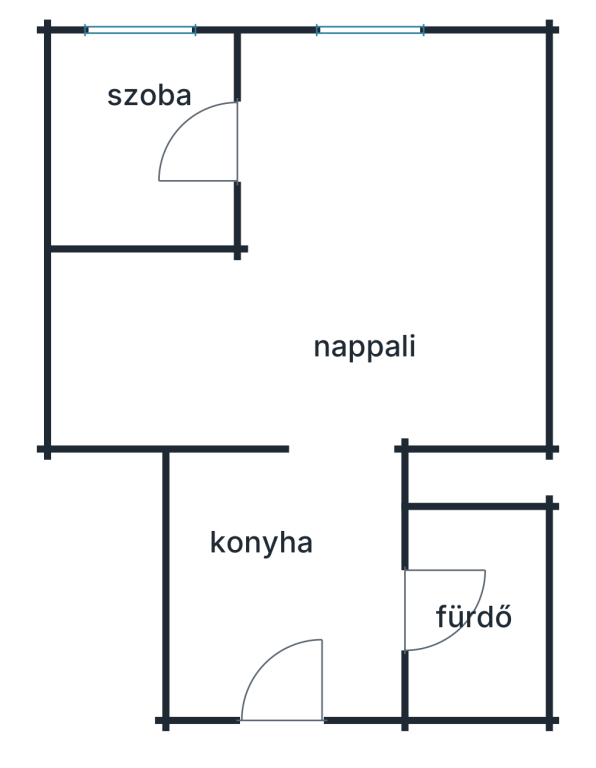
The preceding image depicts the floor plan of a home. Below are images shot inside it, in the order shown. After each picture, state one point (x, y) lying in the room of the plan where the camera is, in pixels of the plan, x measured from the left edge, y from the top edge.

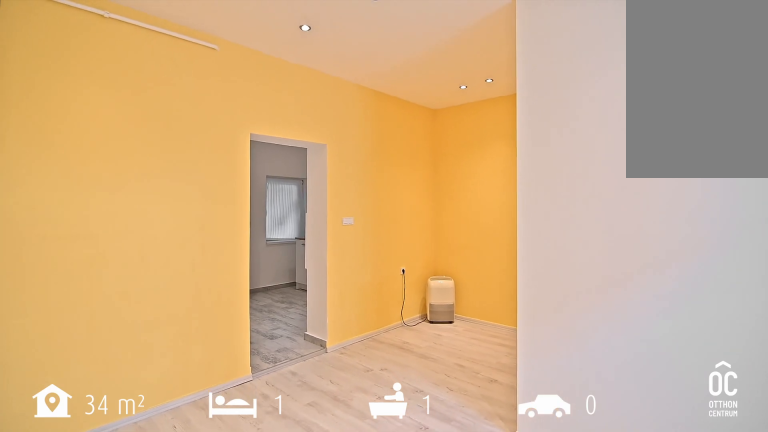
(374, 282)
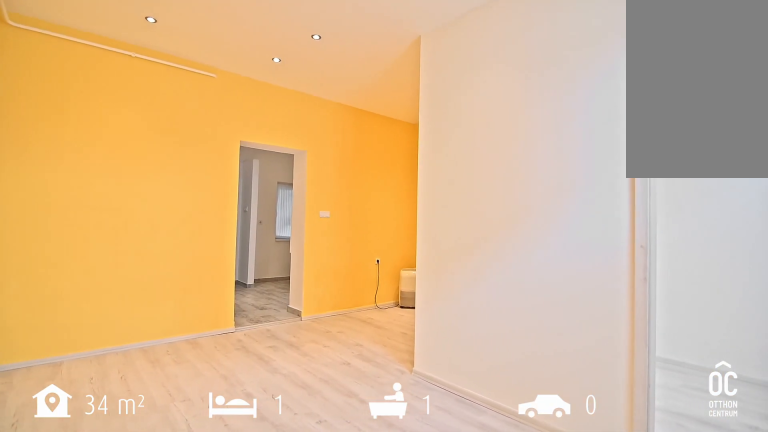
(374, 282)
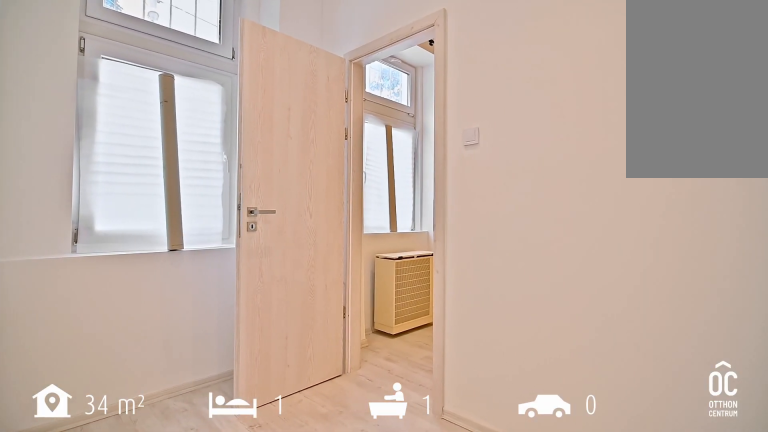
(140, 139)
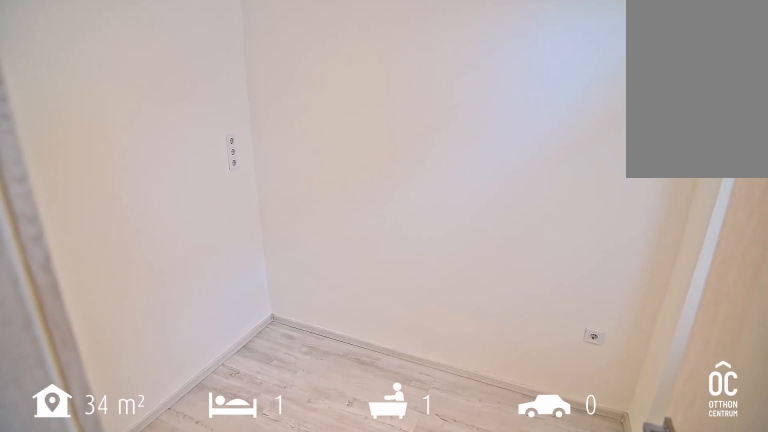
(140, 139)
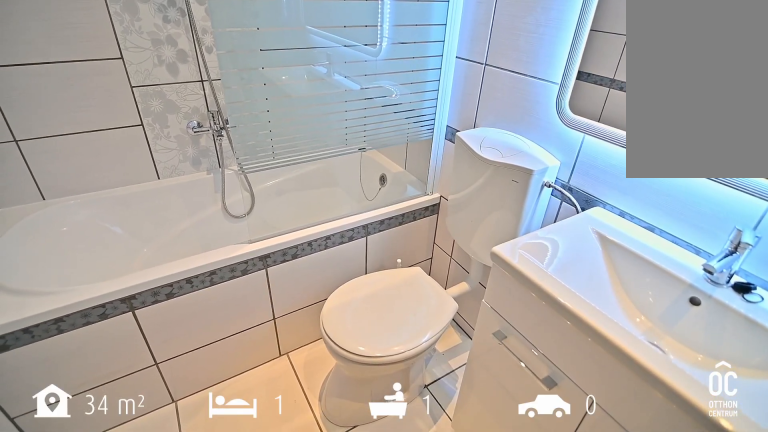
(477, 611)
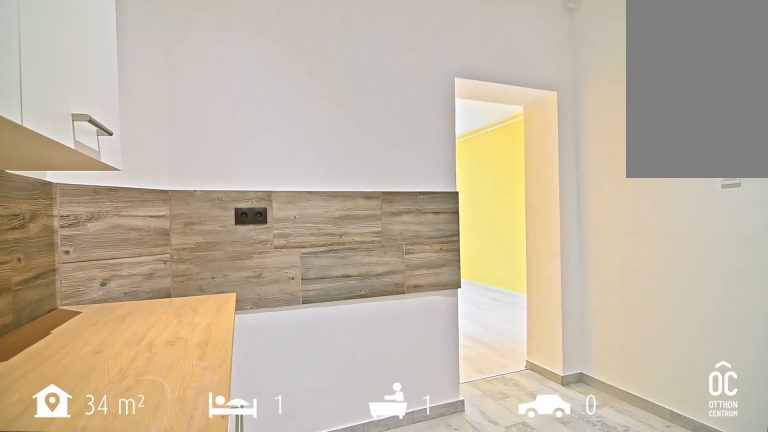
(281, 587)
